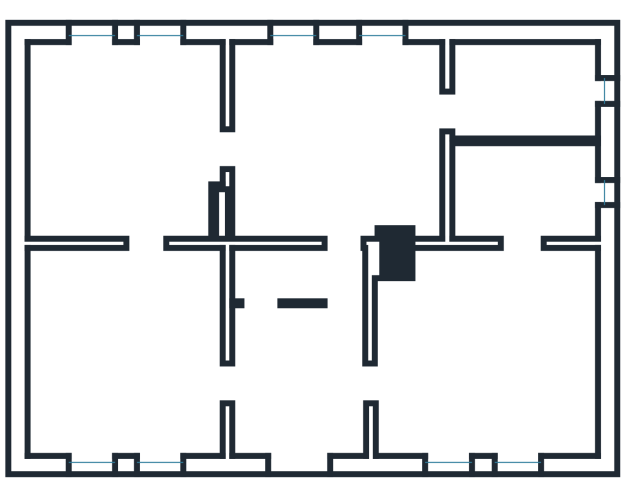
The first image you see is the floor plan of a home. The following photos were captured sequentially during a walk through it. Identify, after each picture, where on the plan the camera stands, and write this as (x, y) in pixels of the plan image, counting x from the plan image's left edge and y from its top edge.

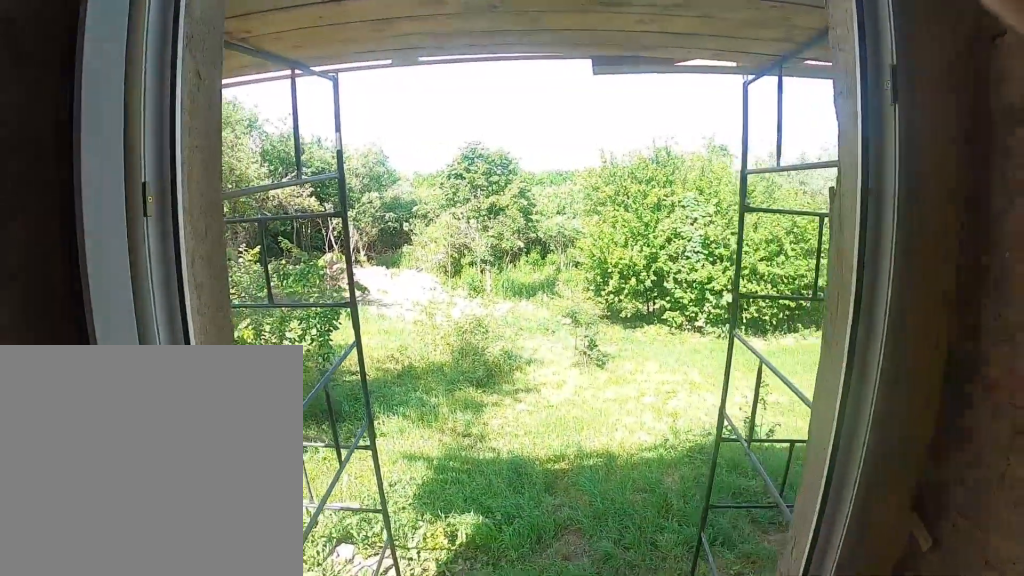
(90, 90)
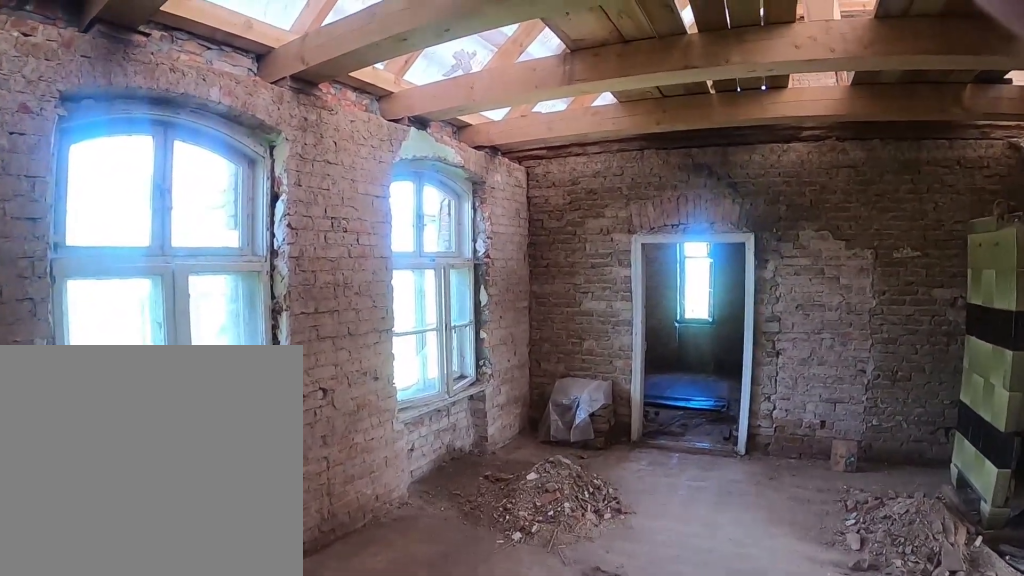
(263, 141)
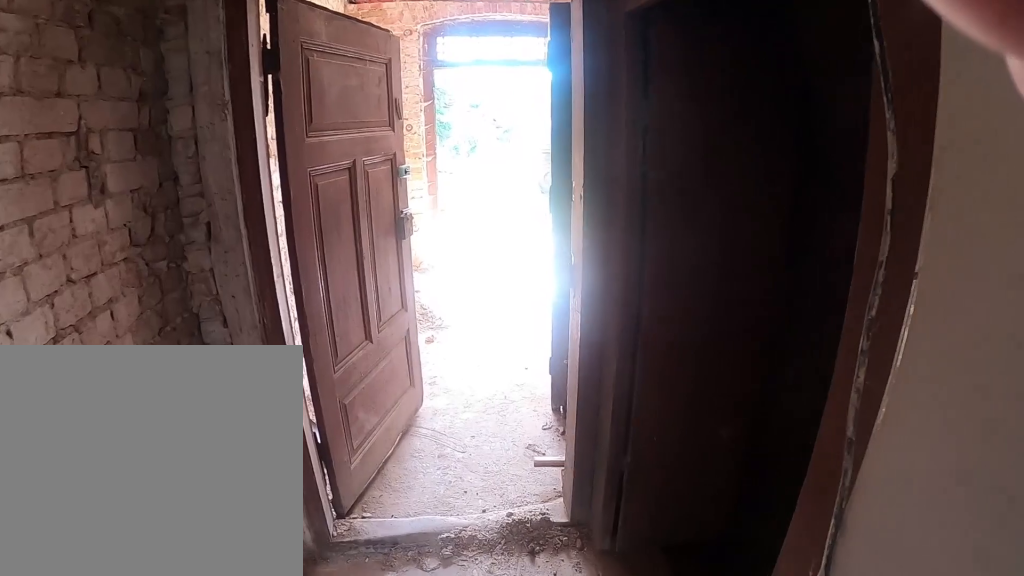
(350, 232)
